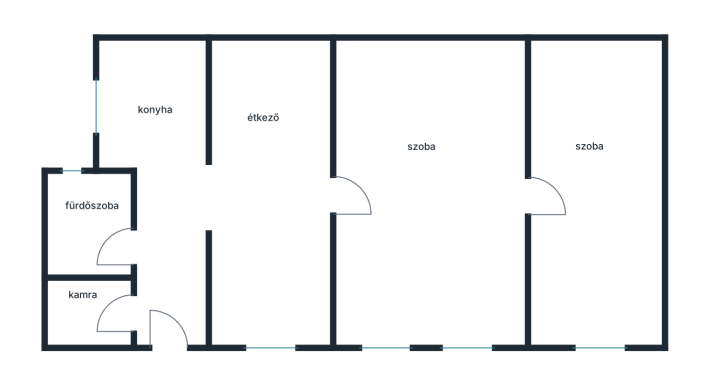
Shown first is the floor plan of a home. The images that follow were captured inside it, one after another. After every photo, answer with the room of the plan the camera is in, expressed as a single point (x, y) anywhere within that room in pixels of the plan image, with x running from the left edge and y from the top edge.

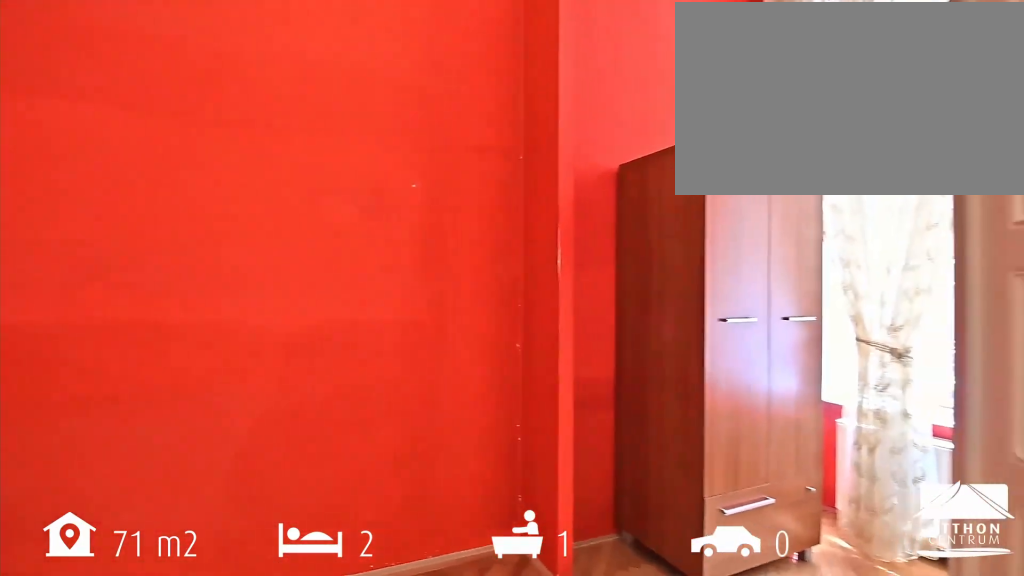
(597, 205)
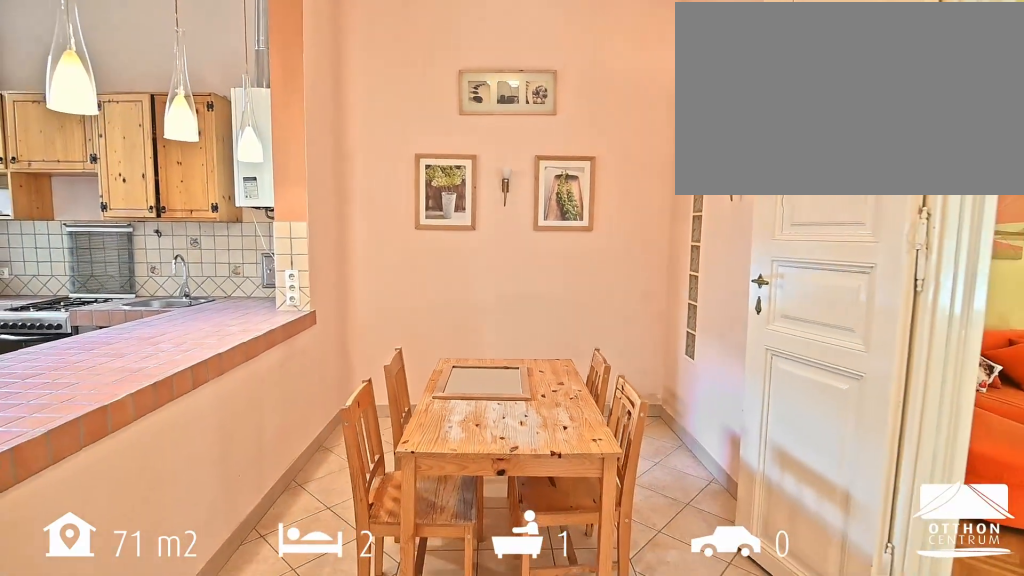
(271, 201)
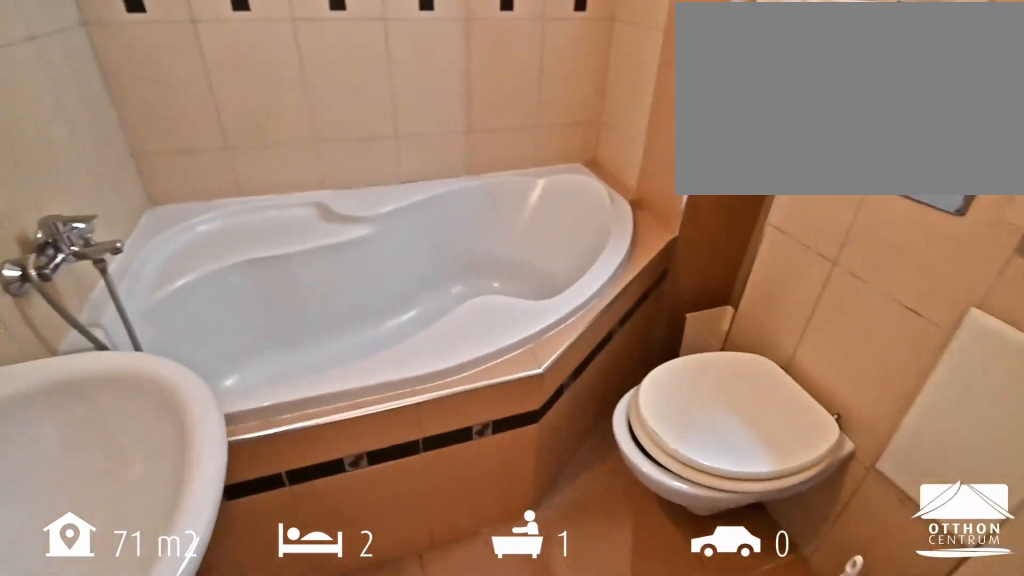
(92, 222)
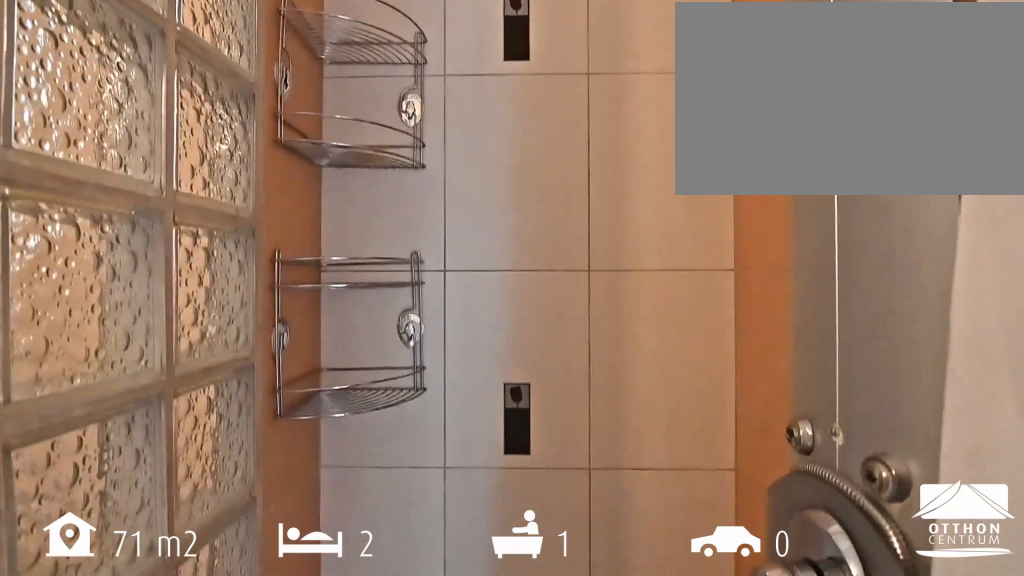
(93, 222)
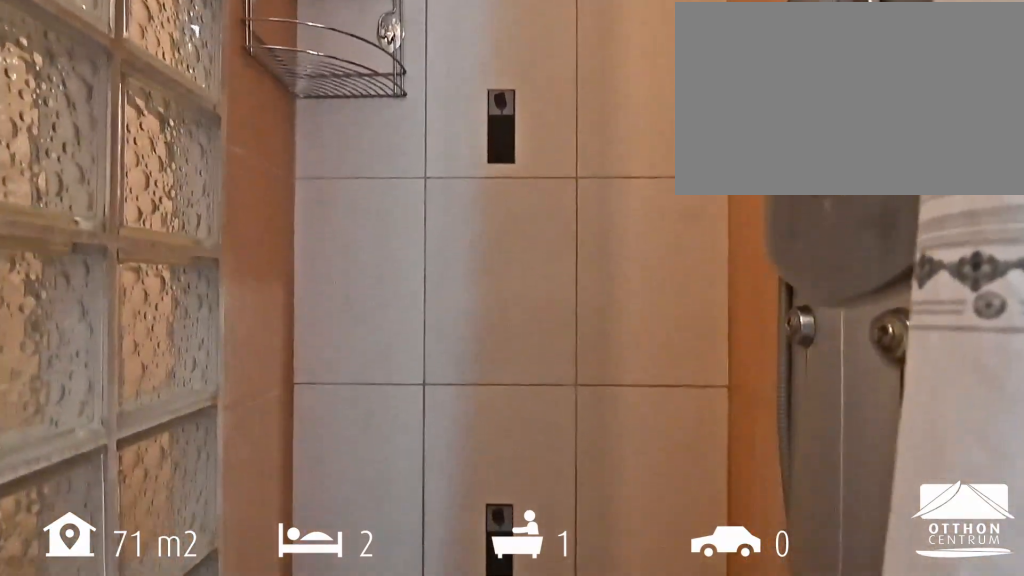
(93, 222)
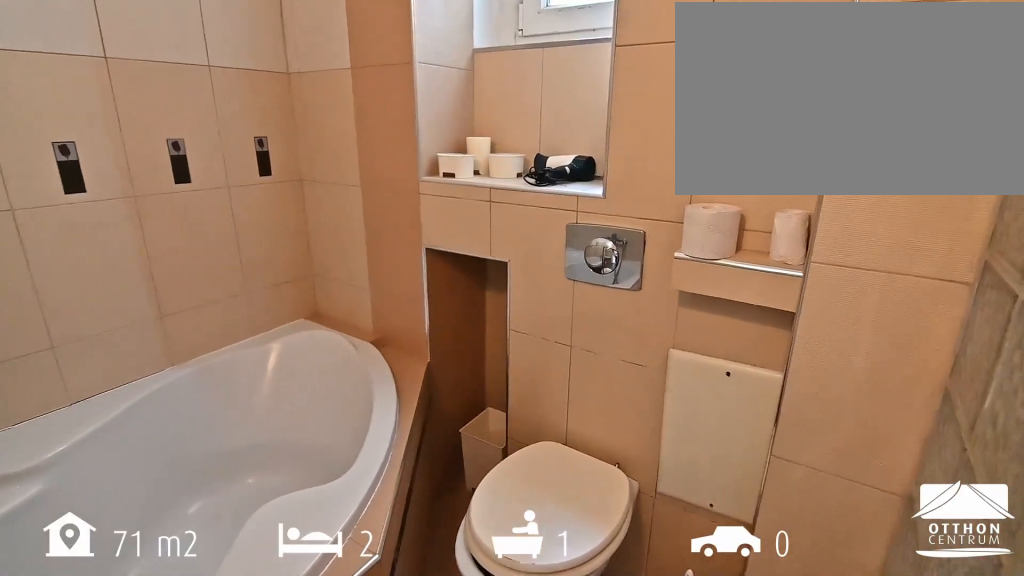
(92, 222)
